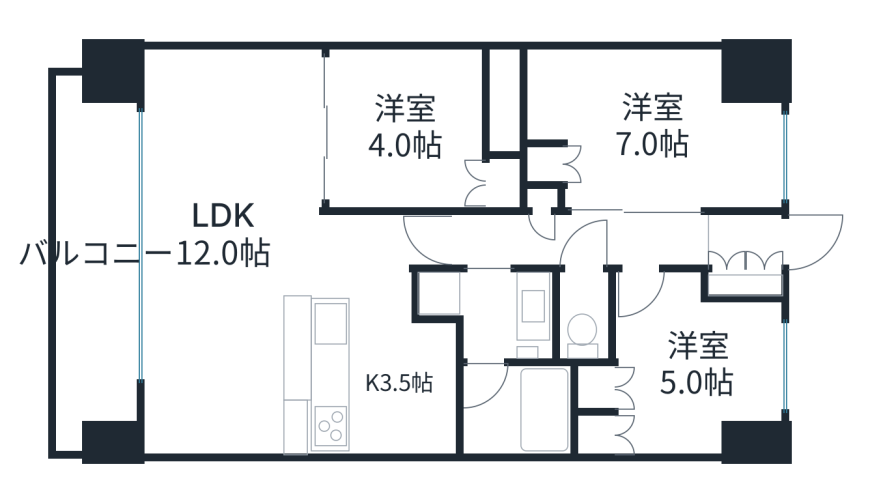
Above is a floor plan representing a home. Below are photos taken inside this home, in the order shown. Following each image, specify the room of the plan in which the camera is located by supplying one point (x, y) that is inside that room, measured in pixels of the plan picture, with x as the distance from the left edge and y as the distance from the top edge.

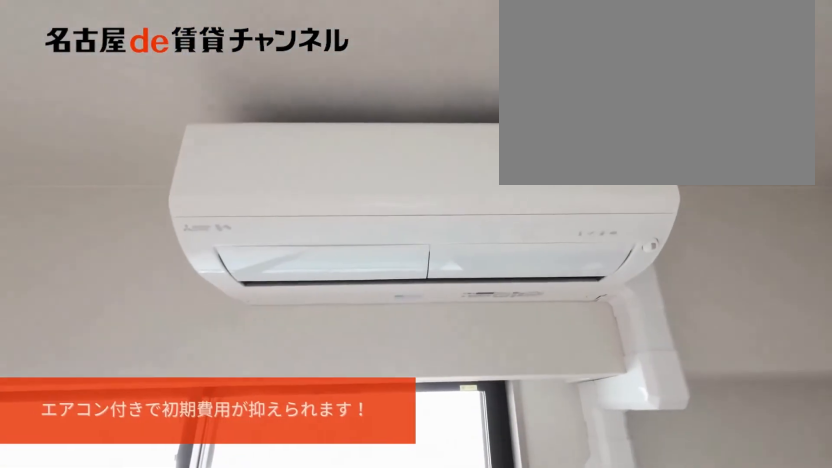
(224, 239)
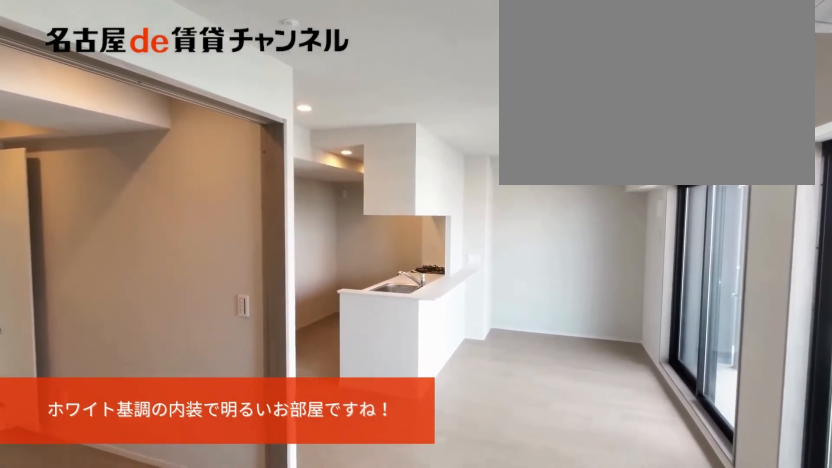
(224, 239)
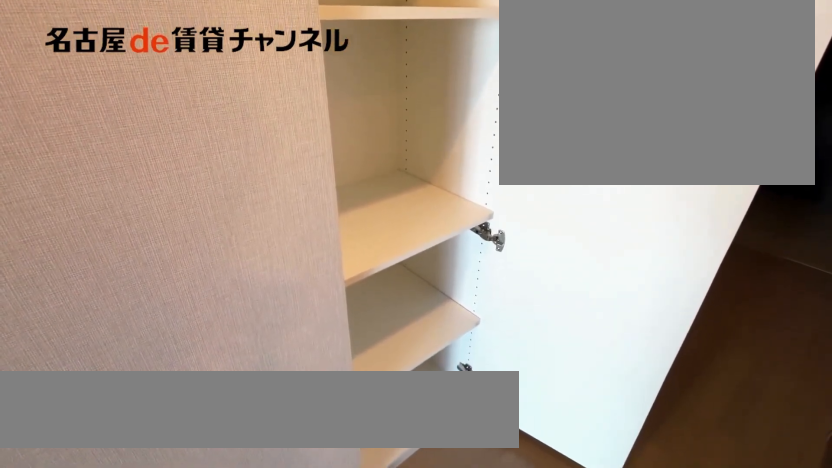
(540, 199)
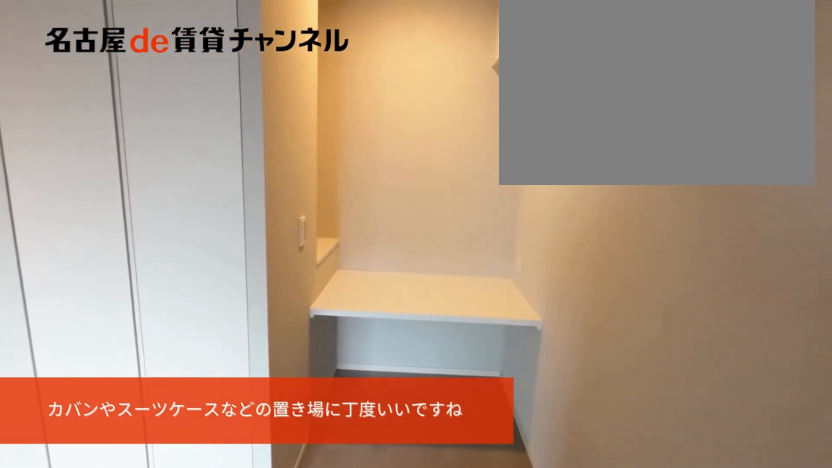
(652, 126)
